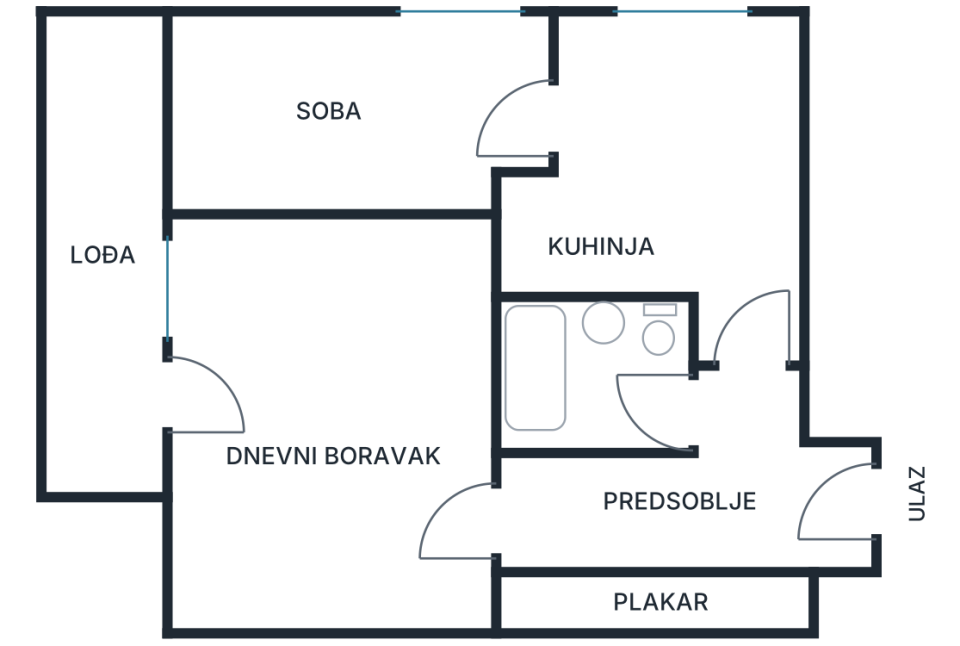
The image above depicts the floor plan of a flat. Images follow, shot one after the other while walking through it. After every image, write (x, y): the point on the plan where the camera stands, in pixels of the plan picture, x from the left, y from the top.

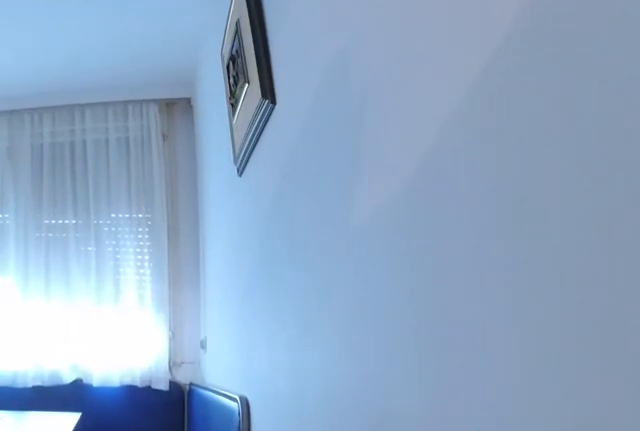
(743, 348)
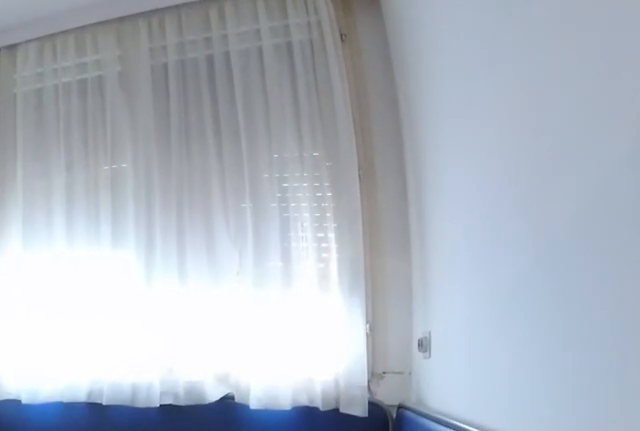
(744, 215)
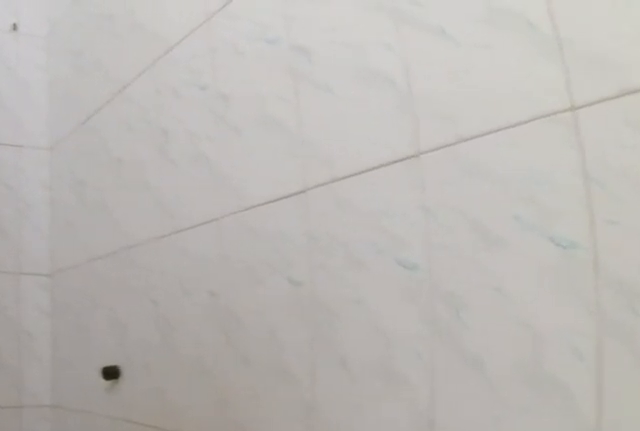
(610, 330)
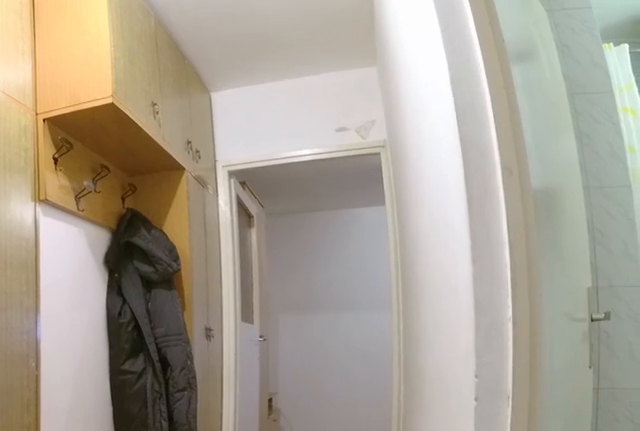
(759, 509)
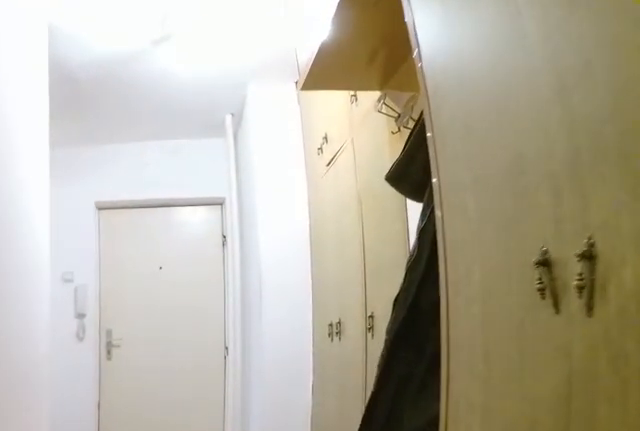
(460, 534)
